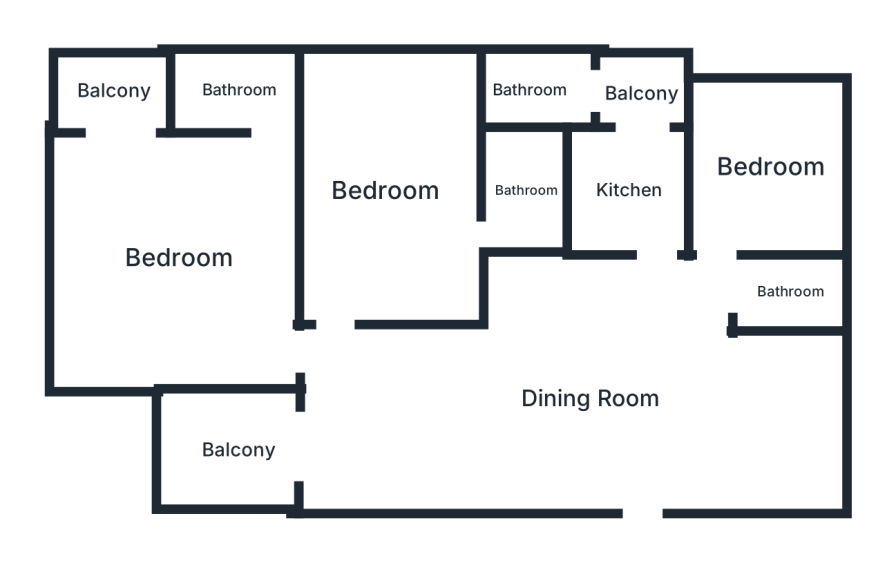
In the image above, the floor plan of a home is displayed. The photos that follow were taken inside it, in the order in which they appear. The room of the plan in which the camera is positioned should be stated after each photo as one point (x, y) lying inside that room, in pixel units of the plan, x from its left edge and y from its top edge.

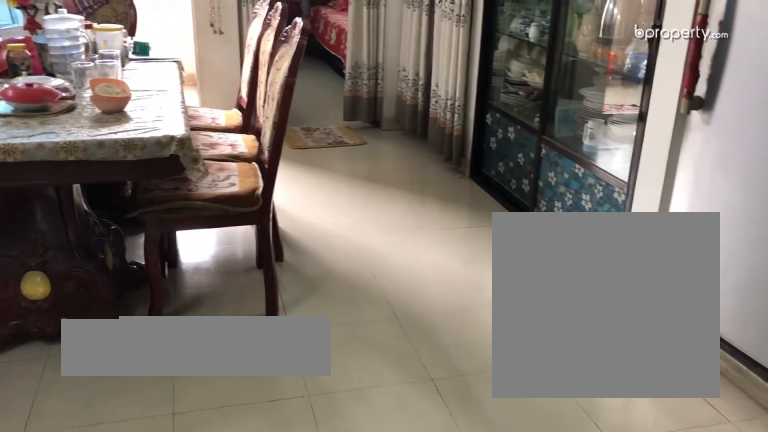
(610, 374)
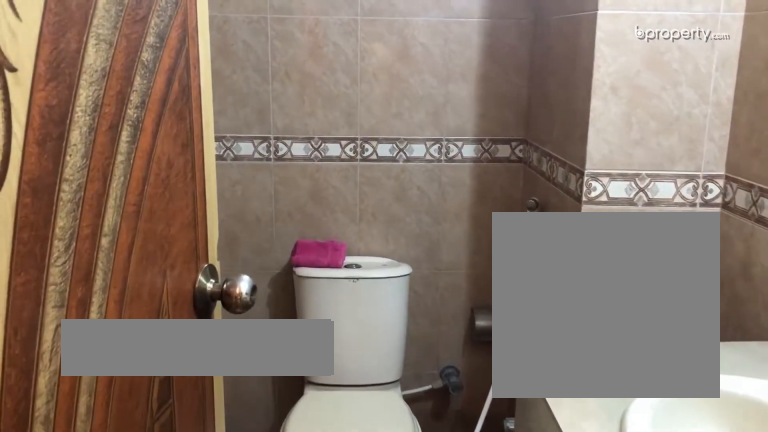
(787, 289)
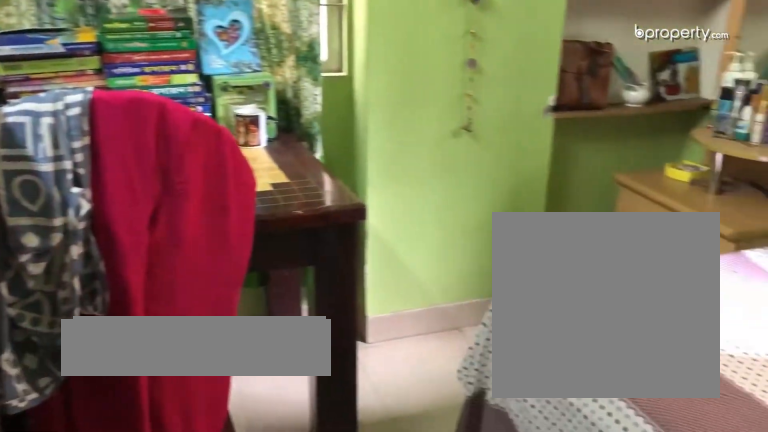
(767, 166)
